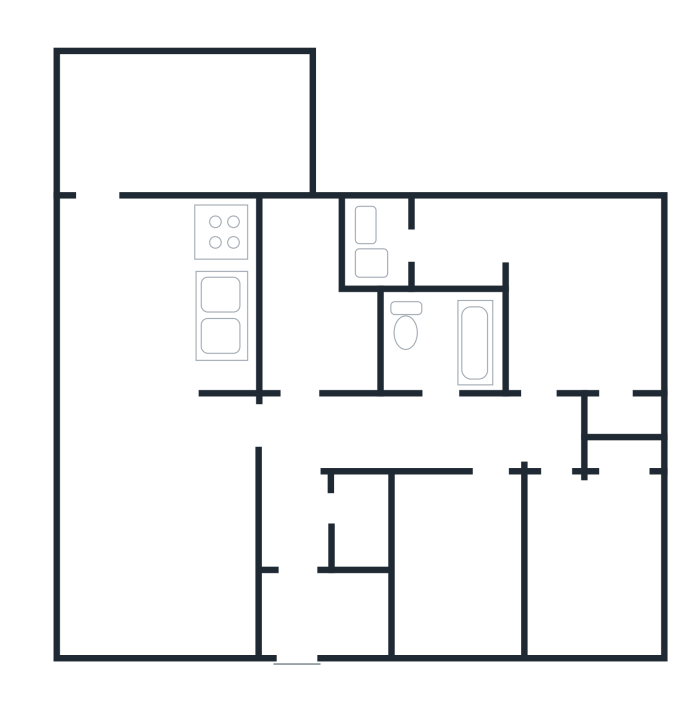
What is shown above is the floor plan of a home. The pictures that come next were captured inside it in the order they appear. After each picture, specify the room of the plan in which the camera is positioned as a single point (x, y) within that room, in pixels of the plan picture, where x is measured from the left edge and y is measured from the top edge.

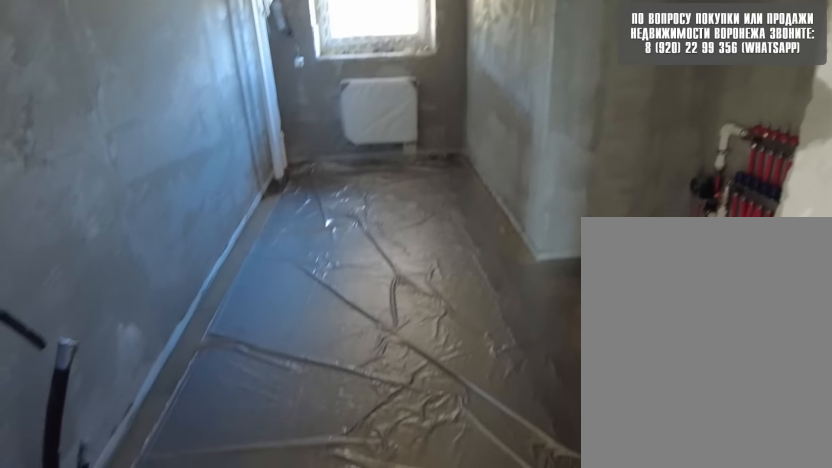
(321, 366)
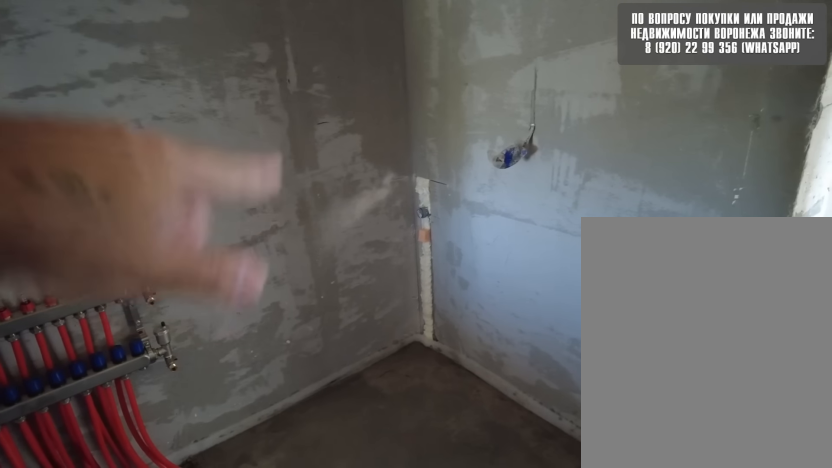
(326, 346)
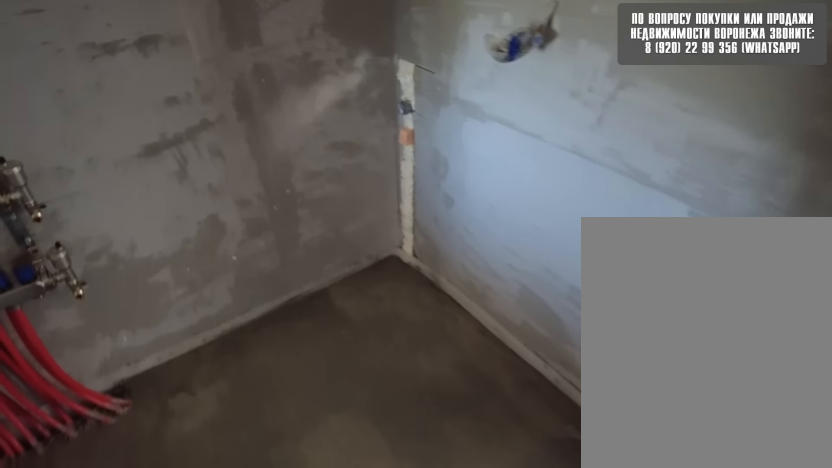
(325, 352)
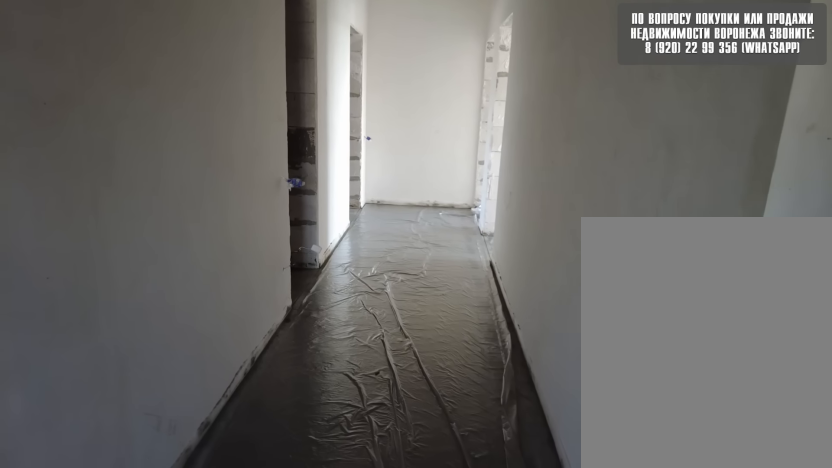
(310, 455)
